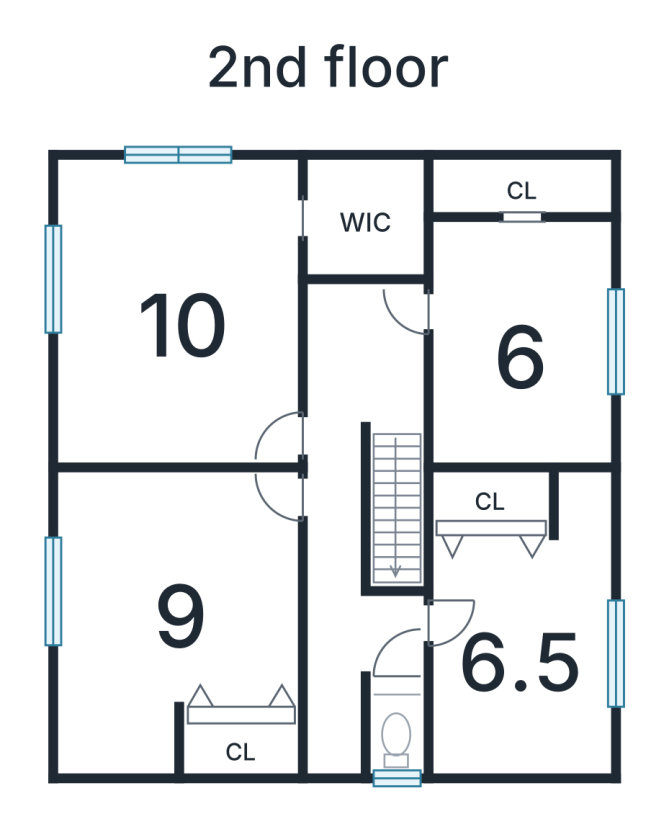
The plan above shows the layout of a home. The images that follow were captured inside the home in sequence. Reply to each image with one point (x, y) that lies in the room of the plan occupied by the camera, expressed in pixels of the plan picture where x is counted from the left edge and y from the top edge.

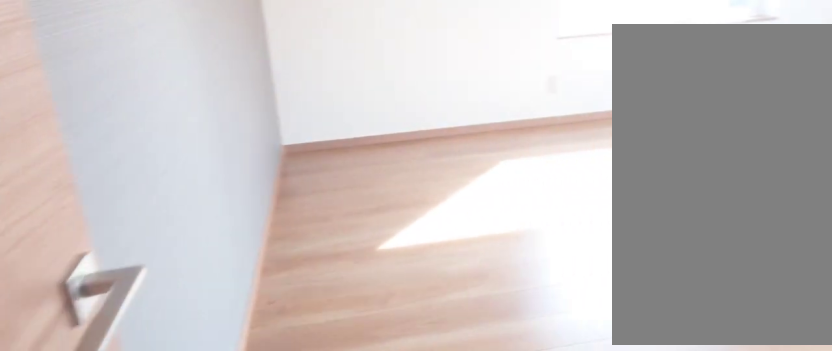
(180, 324)
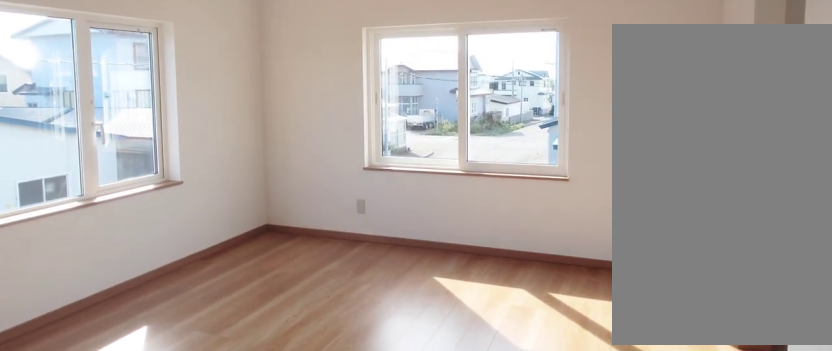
(180, 324)
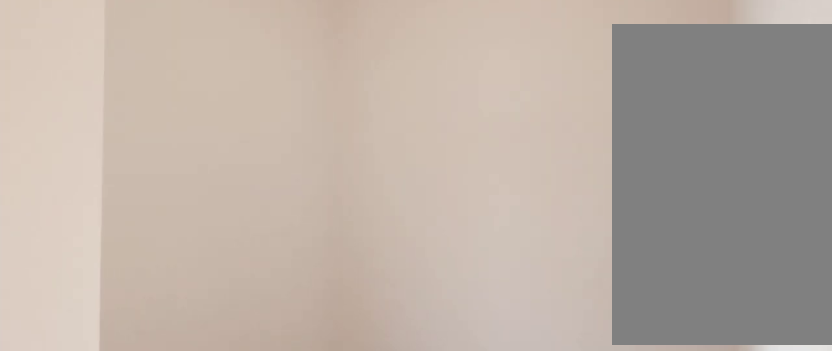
(357, 229)
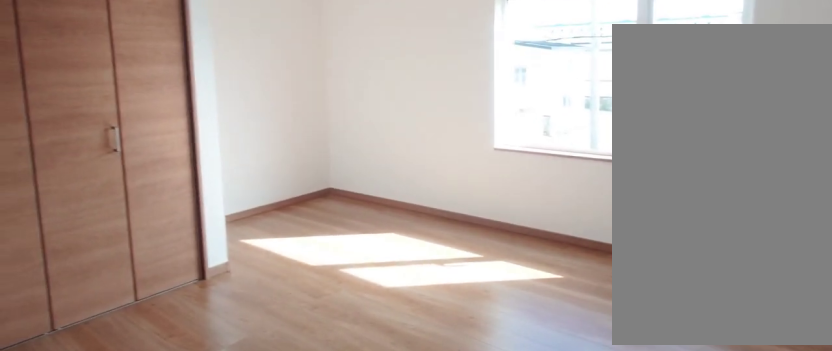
(175, 617)
